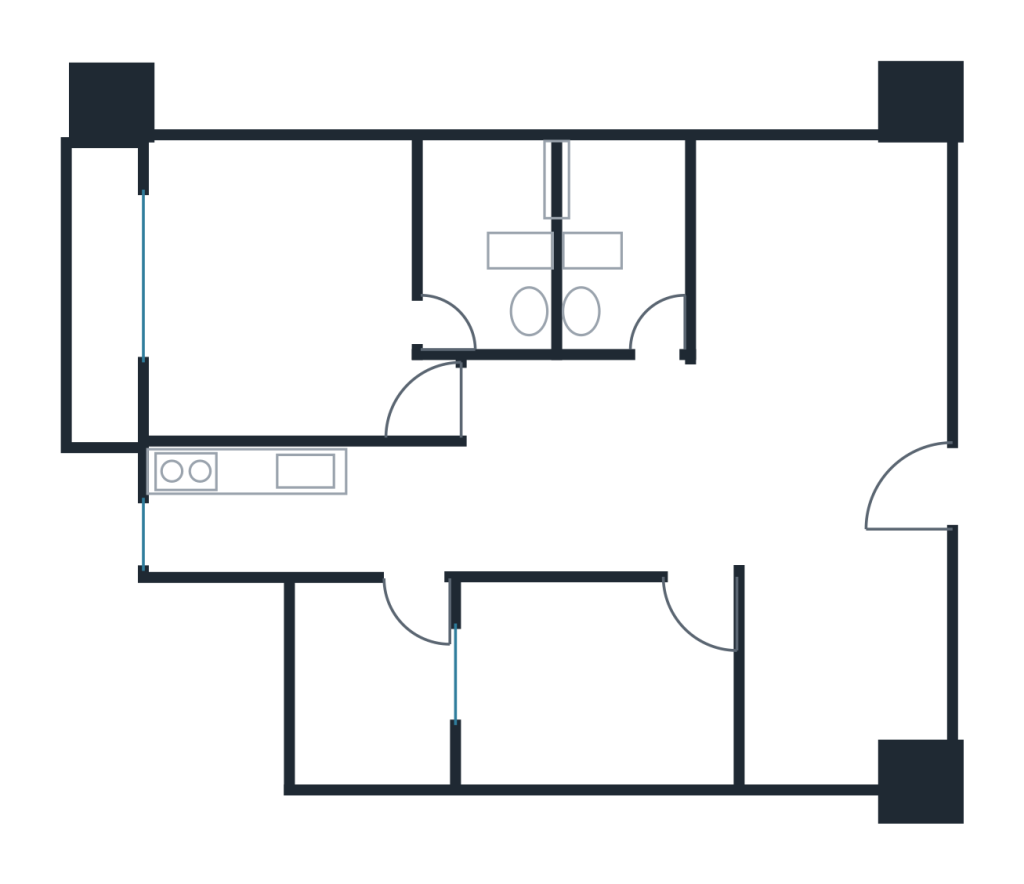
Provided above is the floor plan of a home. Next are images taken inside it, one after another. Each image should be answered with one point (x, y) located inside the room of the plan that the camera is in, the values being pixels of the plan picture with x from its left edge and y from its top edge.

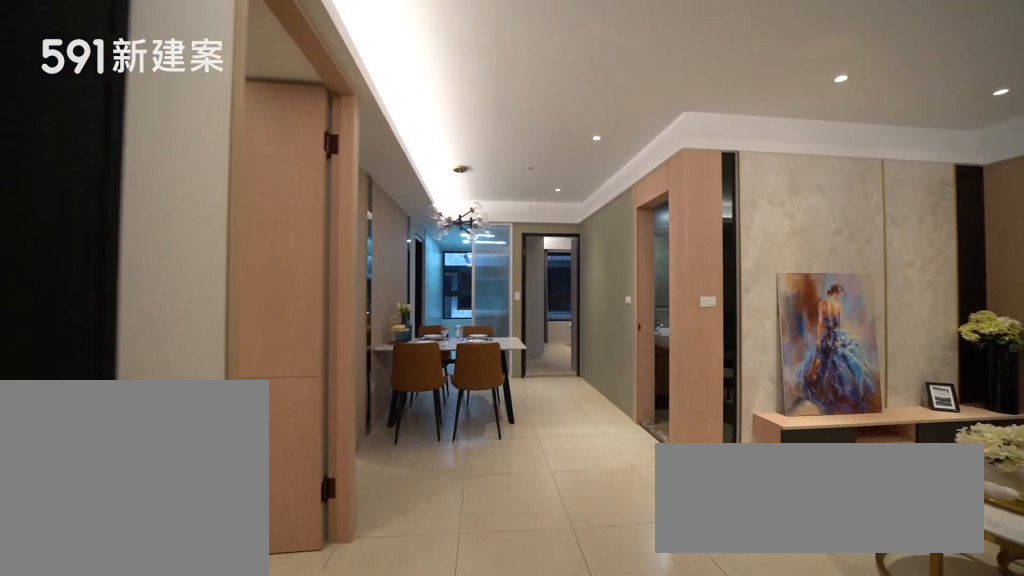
(840, 502)
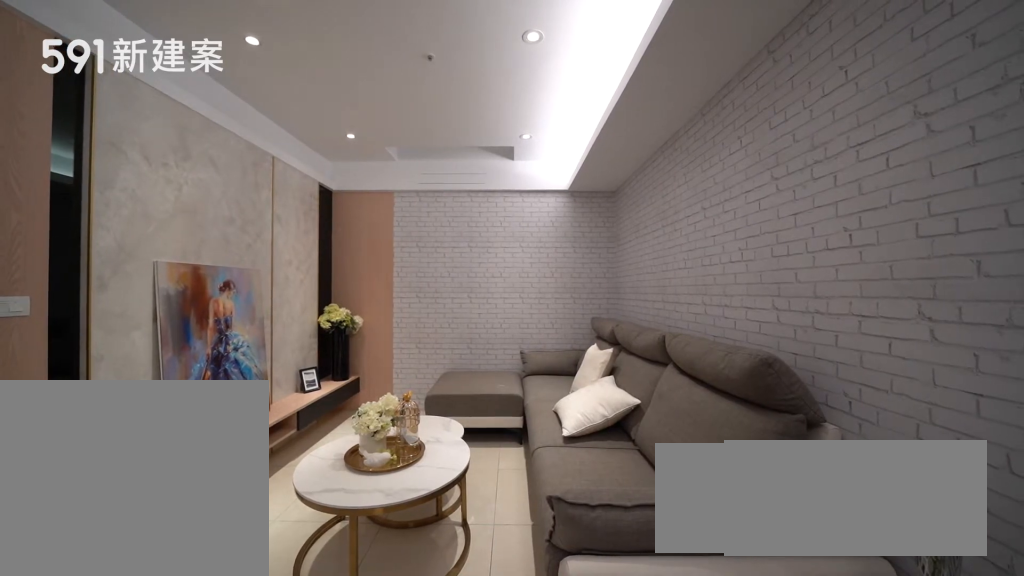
(826, 288)
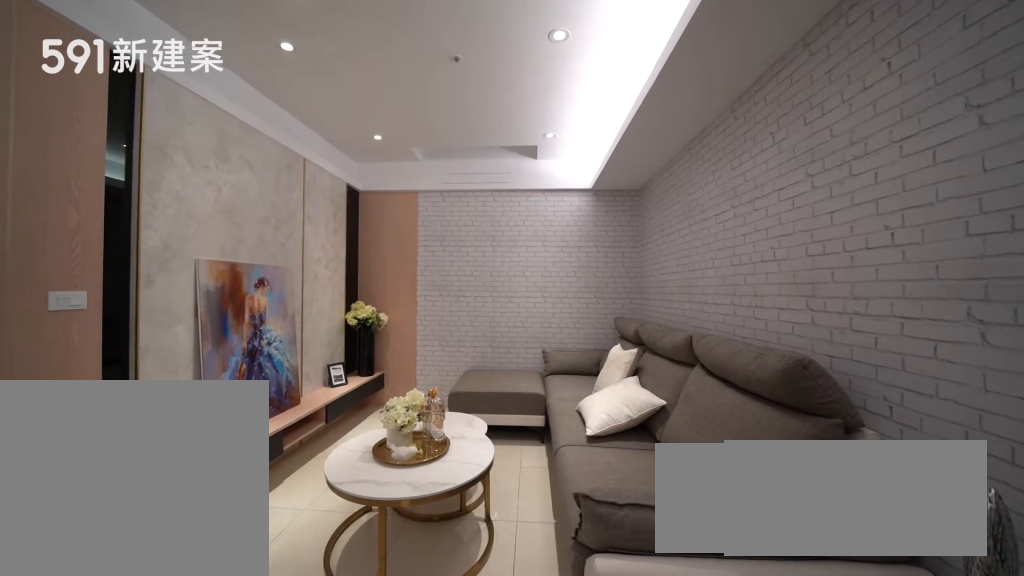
(826, 288)
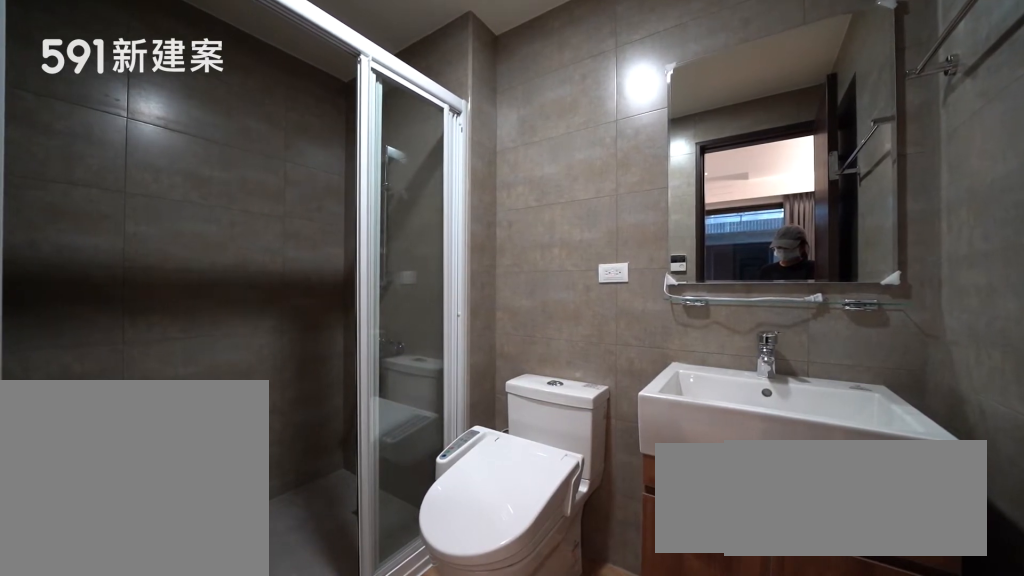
(490, 237)
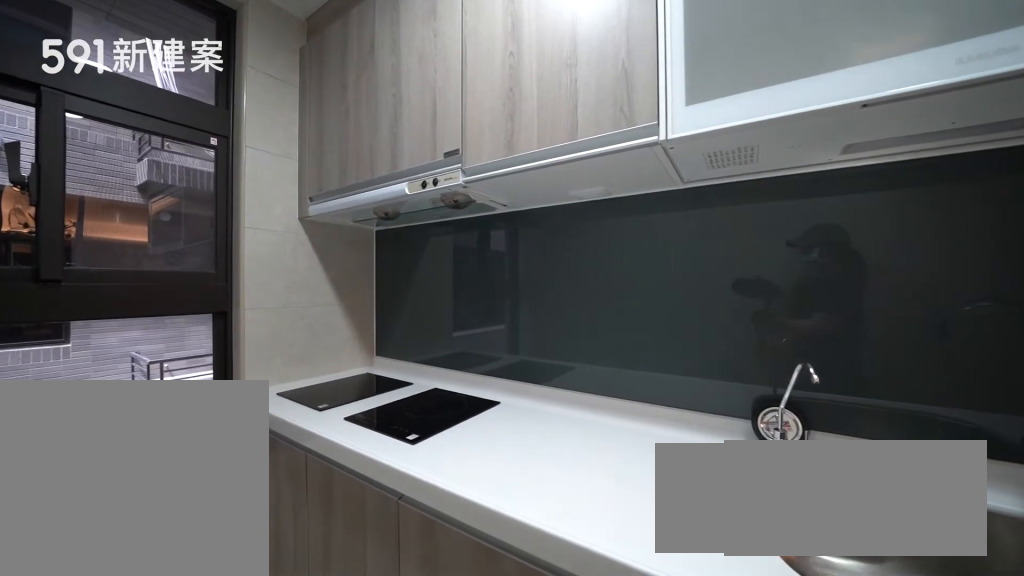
(291, 509)
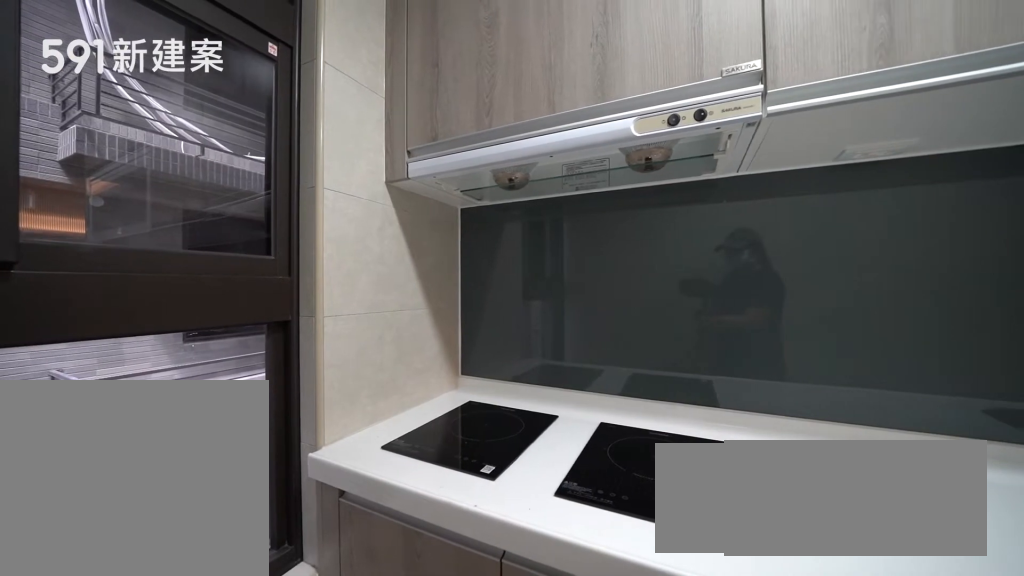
(291, 509)
